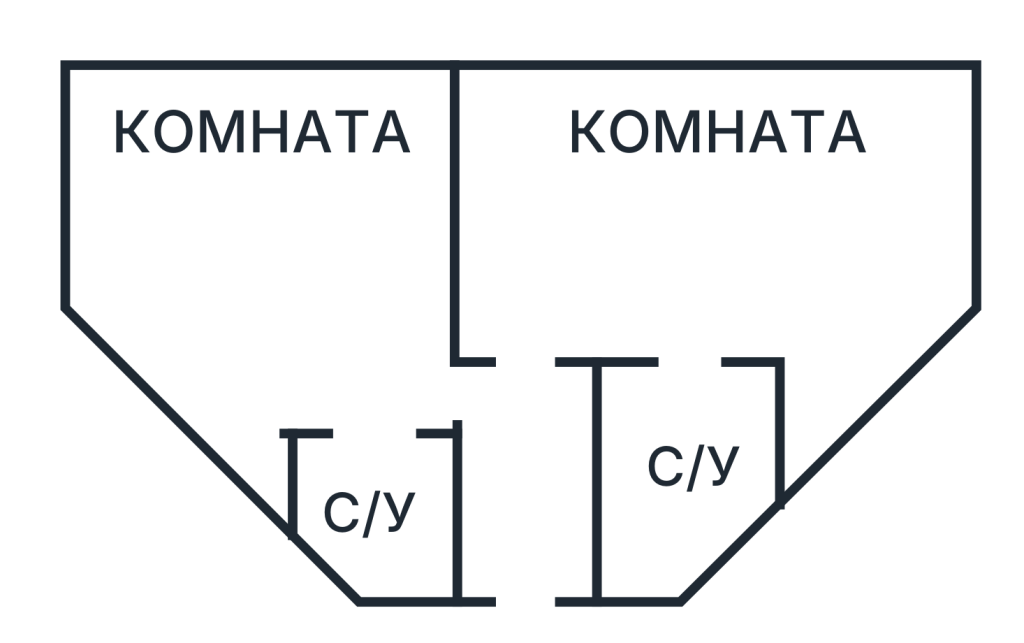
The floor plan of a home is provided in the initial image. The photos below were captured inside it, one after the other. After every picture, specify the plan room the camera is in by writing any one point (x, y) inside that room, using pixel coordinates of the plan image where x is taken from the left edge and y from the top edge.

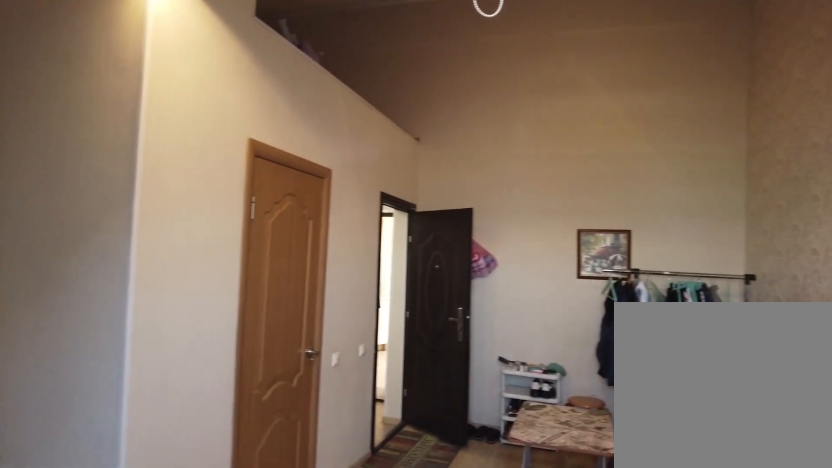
(925, 268)
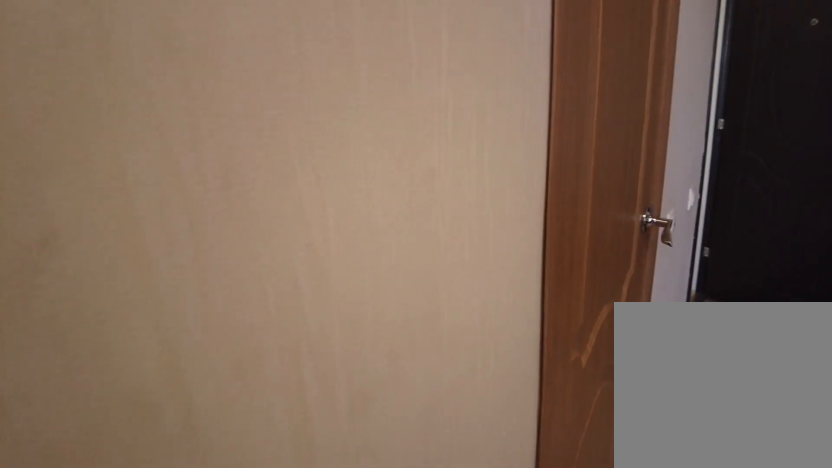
(697, 323)
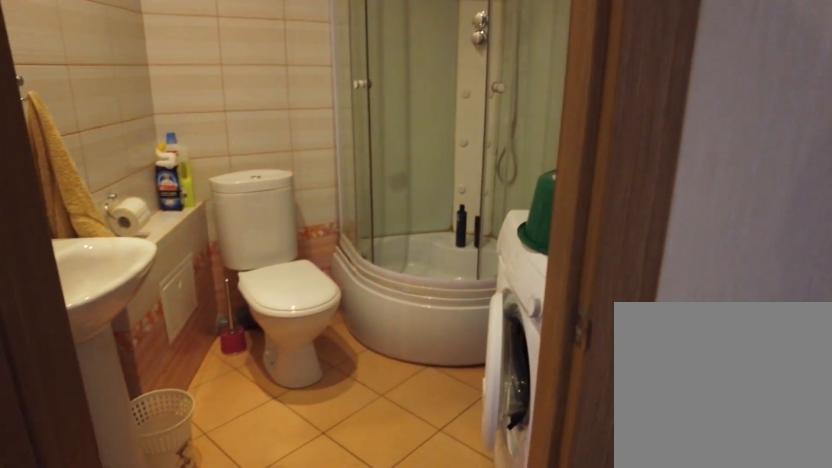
(697, 323)
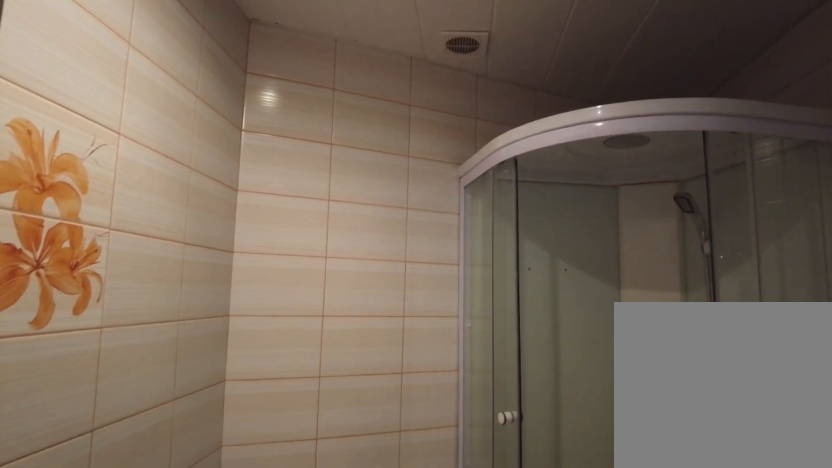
(706, 423)
